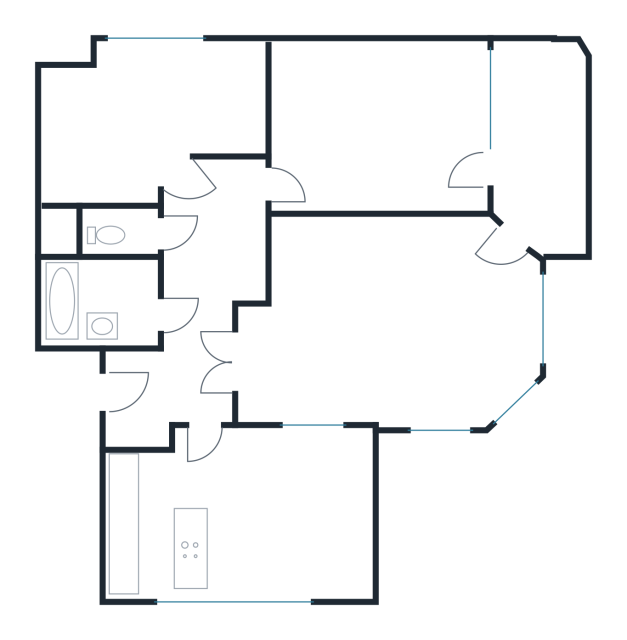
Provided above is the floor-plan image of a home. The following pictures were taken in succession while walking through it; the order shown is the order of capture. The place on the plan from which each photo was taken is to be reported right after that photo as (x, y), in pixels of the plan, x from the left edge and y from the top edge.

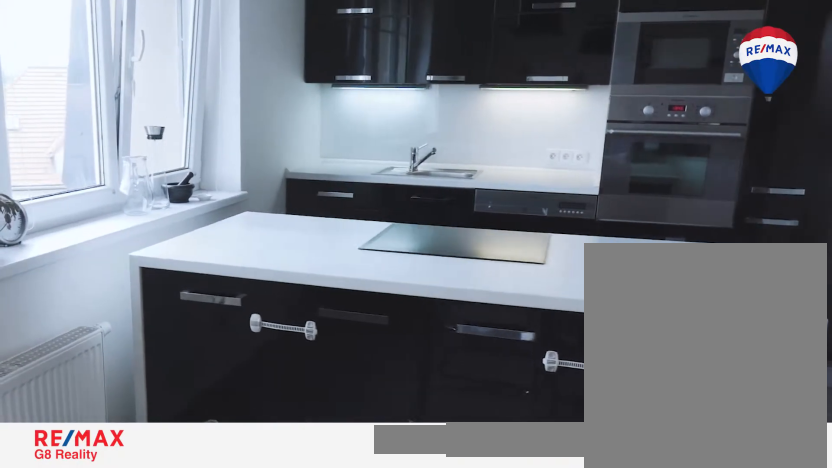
(327, 513)
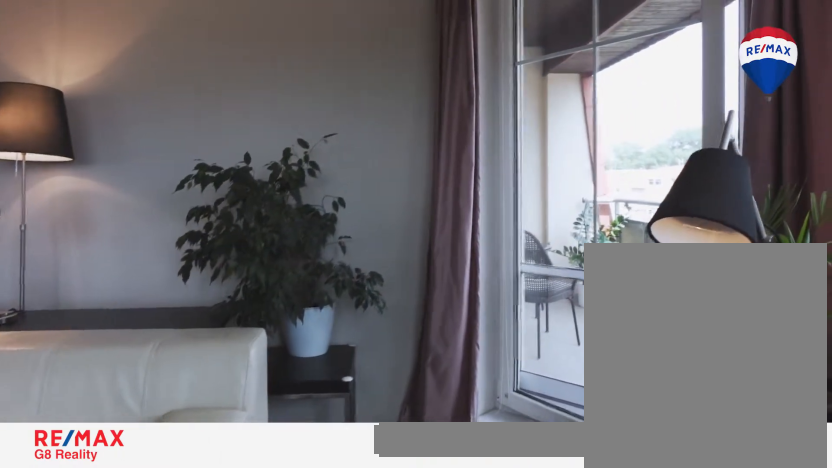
(459, 353)
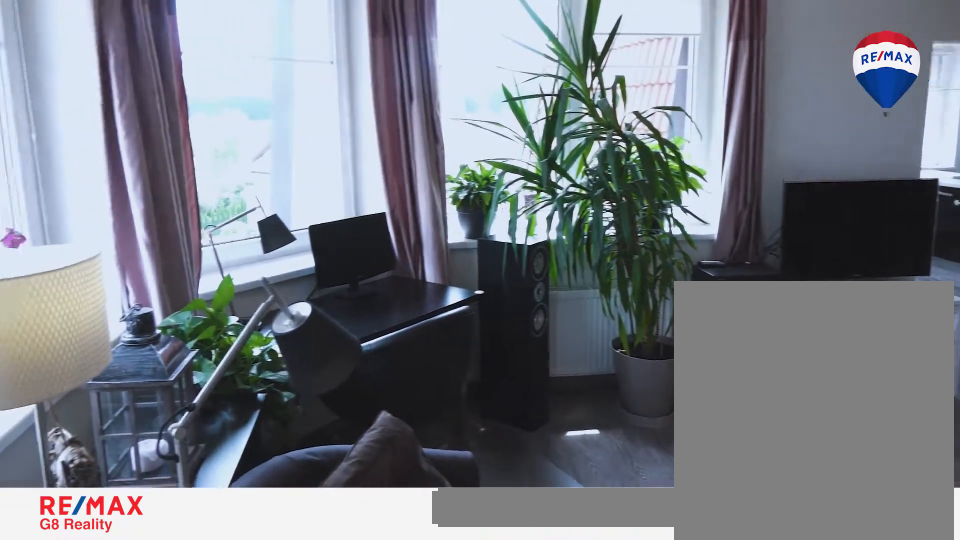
(513, 264)
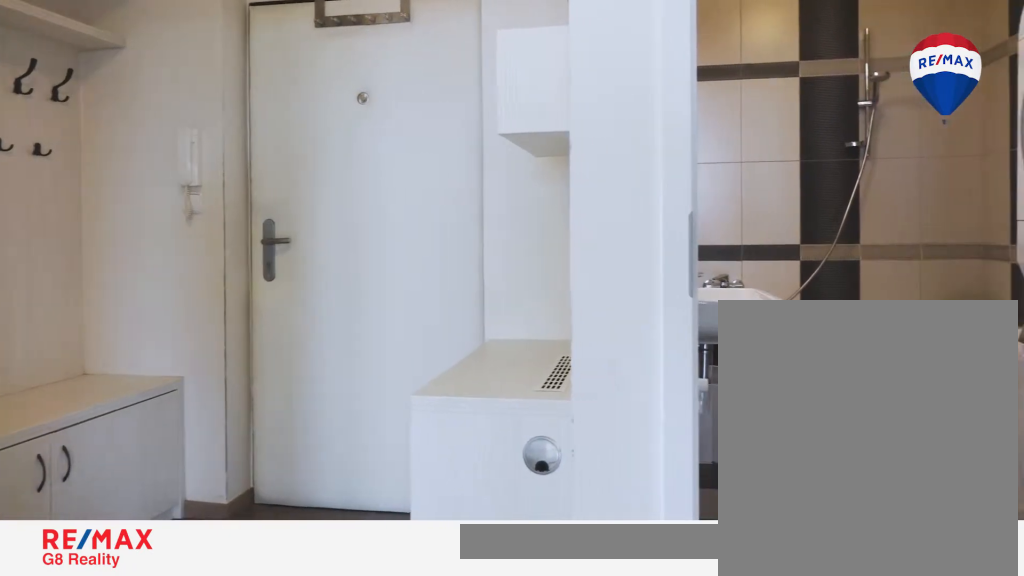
(232, 363)
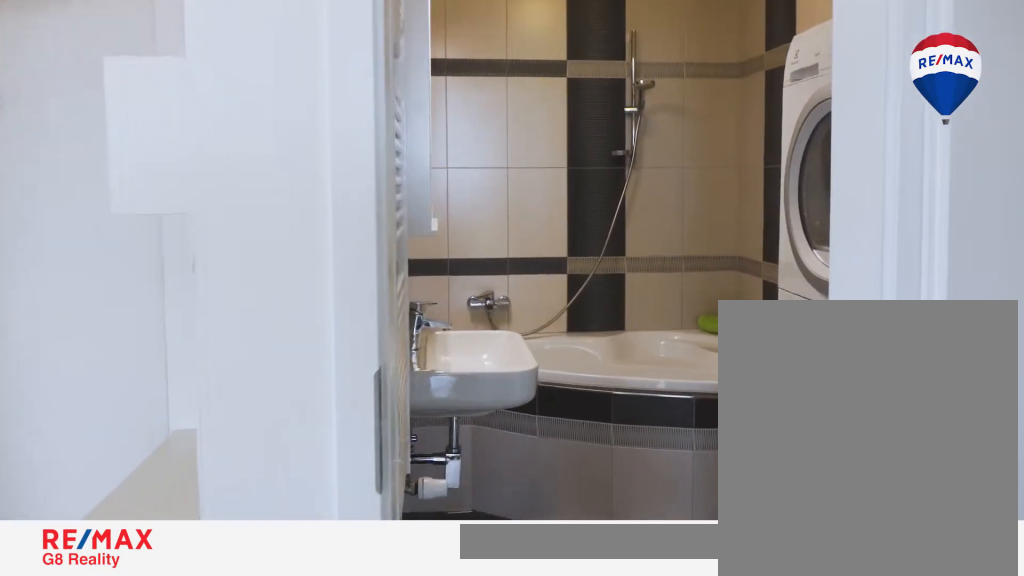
(204, 326)
